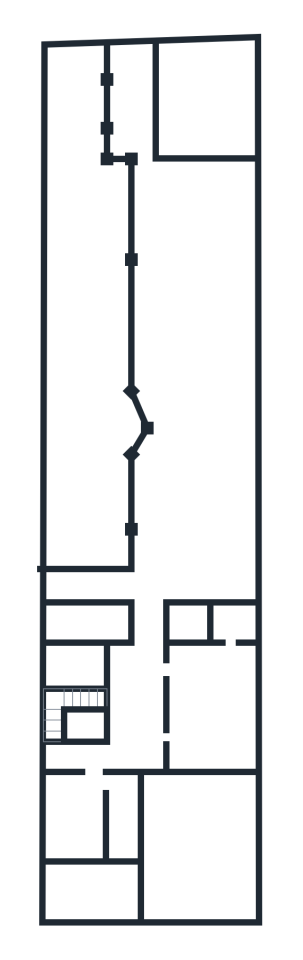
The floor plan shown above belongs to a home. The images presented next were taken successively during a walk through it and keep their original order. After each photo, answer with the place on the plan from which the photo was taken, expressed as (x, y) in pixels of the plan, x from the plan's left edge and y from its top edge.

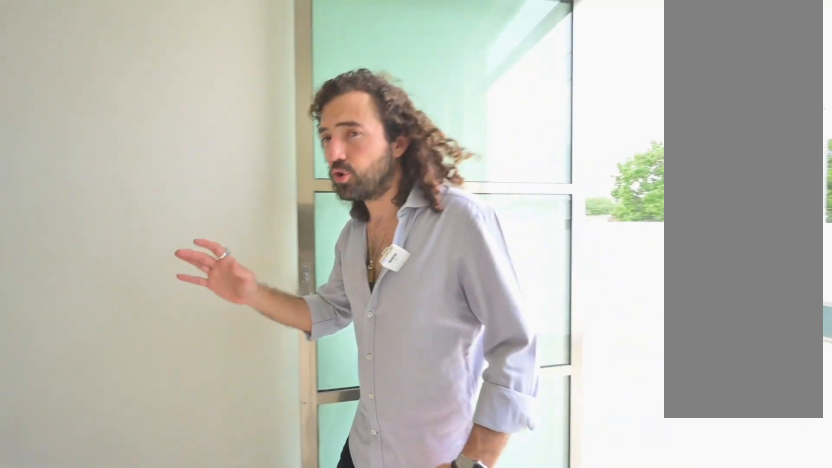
(93, 844)
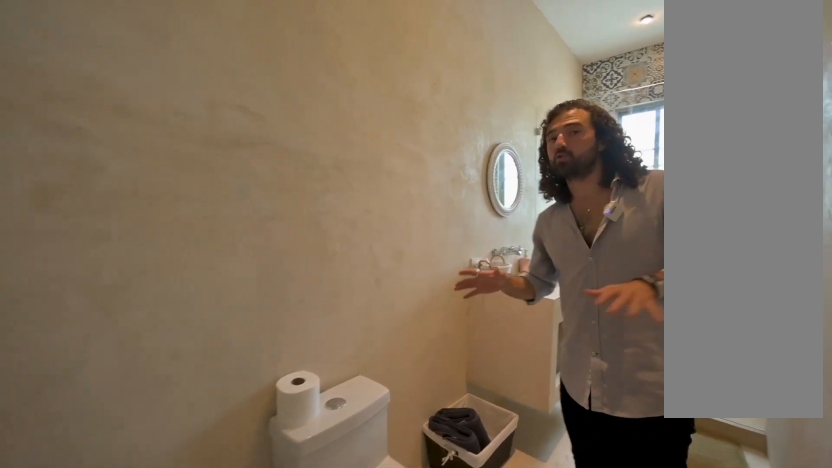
(125, 812)
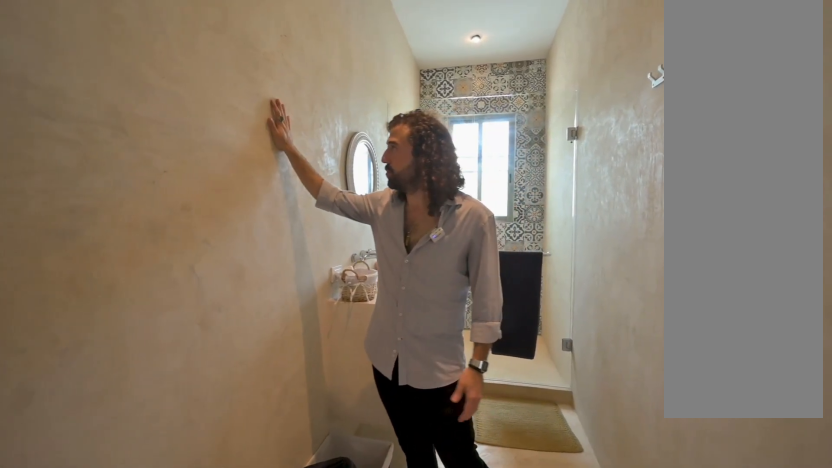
(125, 822)
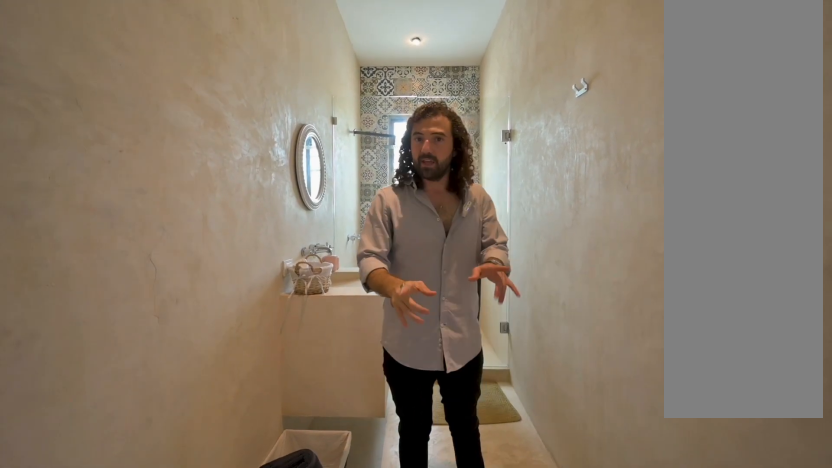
(125, 822)
